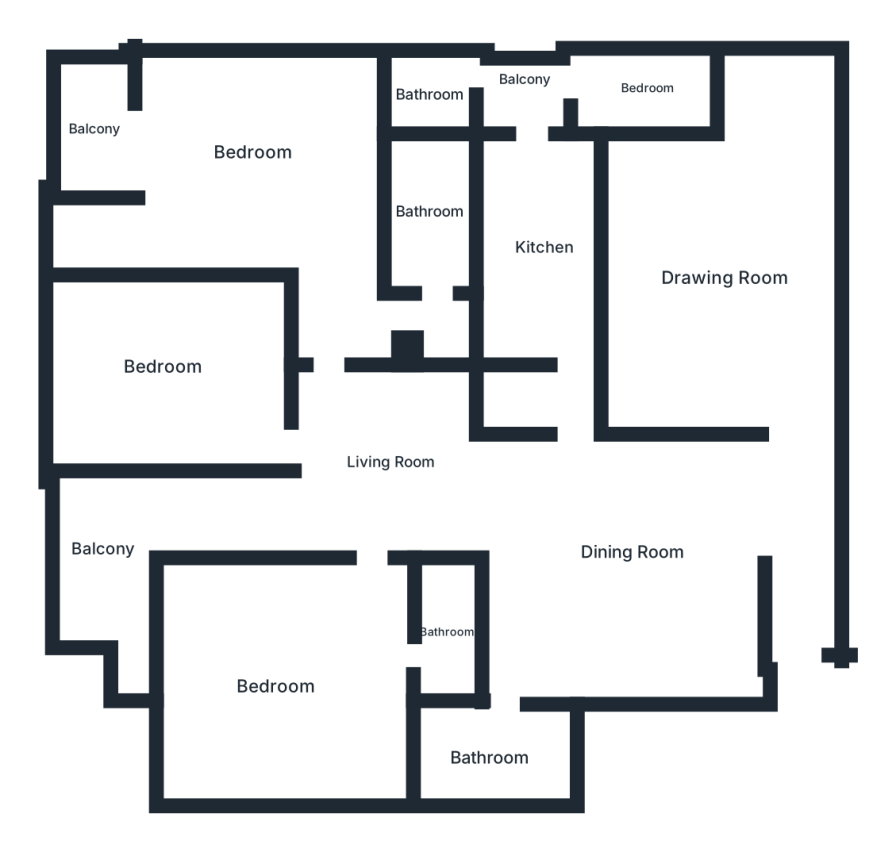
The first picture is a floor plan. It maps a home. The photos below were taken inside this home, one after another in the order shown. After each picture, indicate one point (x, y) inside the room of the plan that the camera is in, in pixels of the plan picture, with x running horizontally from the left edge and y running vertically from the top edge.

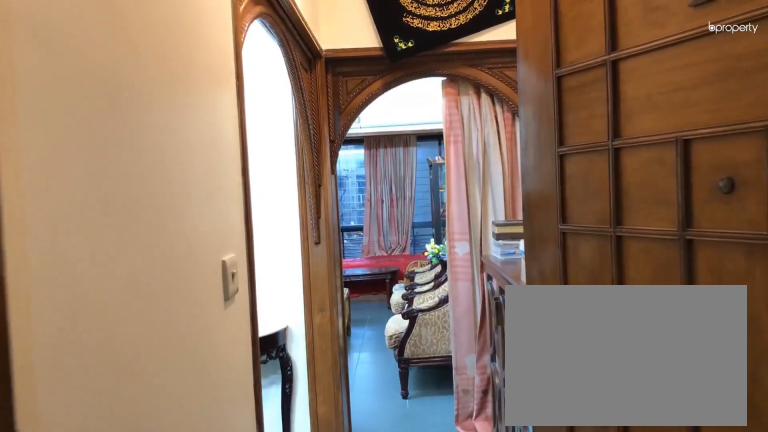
(810, 642)
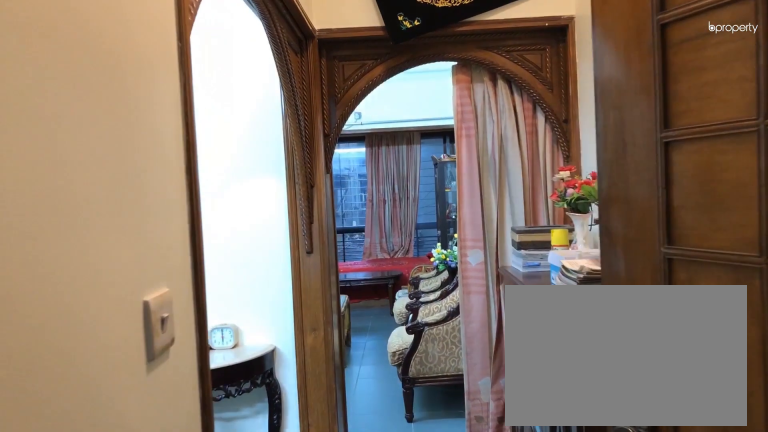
(810, 642)
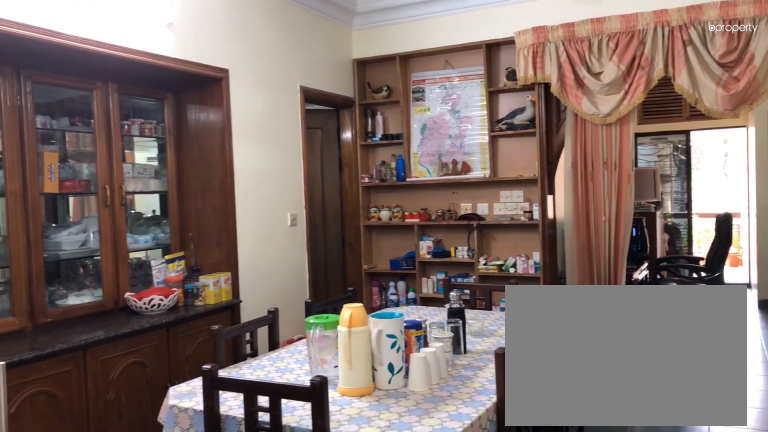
(631, 554)
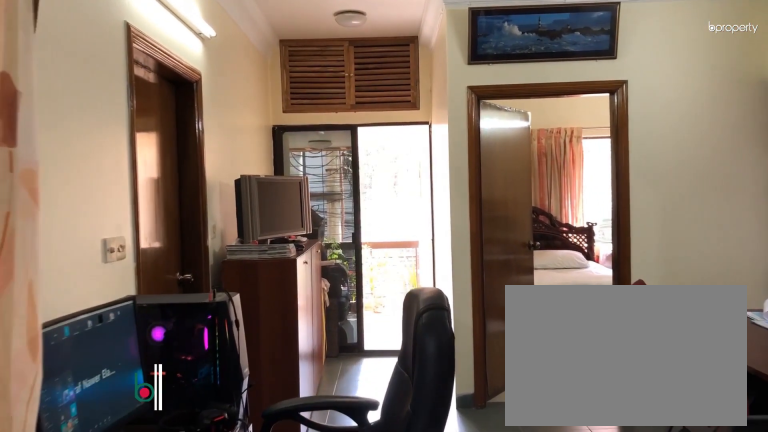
(382, 462)
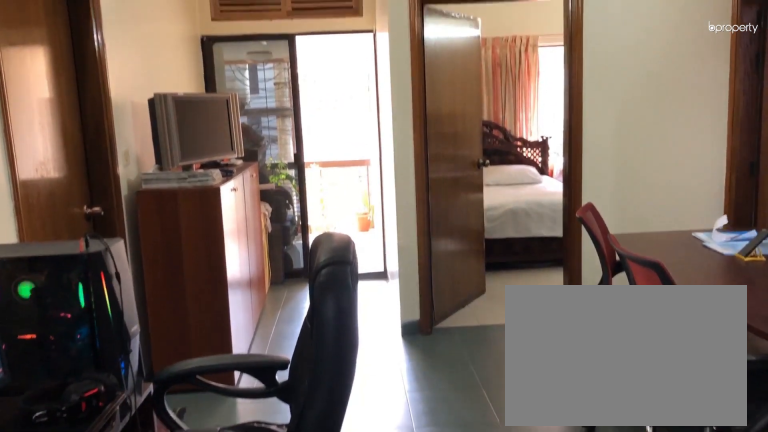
(384, 461)
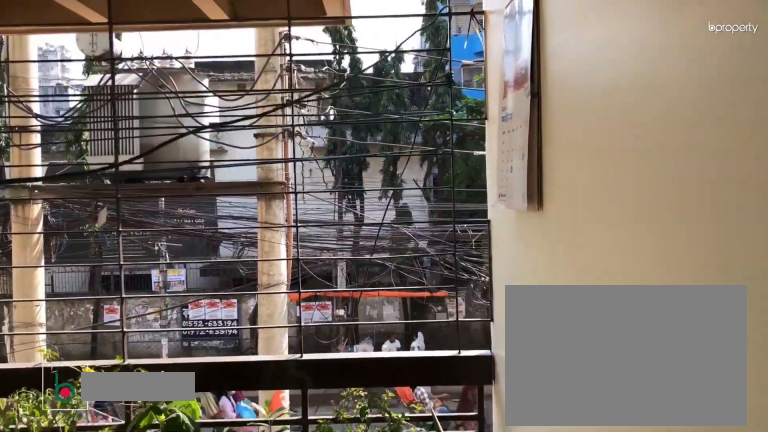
(100, 542)
